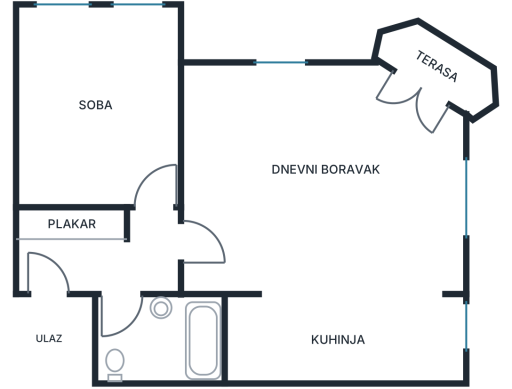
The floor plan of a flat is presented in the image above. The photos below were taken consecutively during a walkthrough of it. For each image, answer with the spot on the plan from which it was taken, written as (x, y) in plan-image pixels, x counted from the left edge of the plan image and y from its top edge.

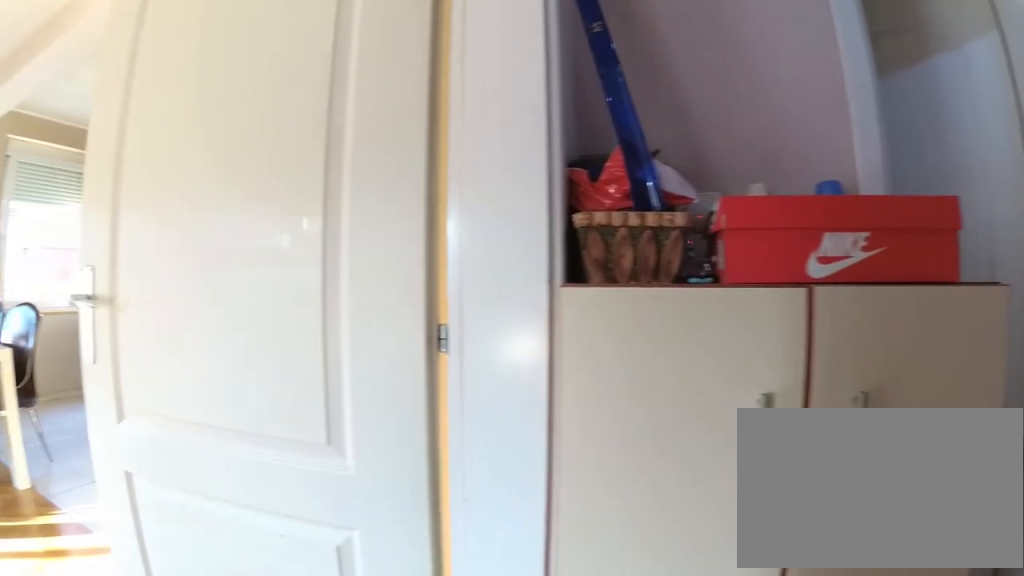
(150, 222)
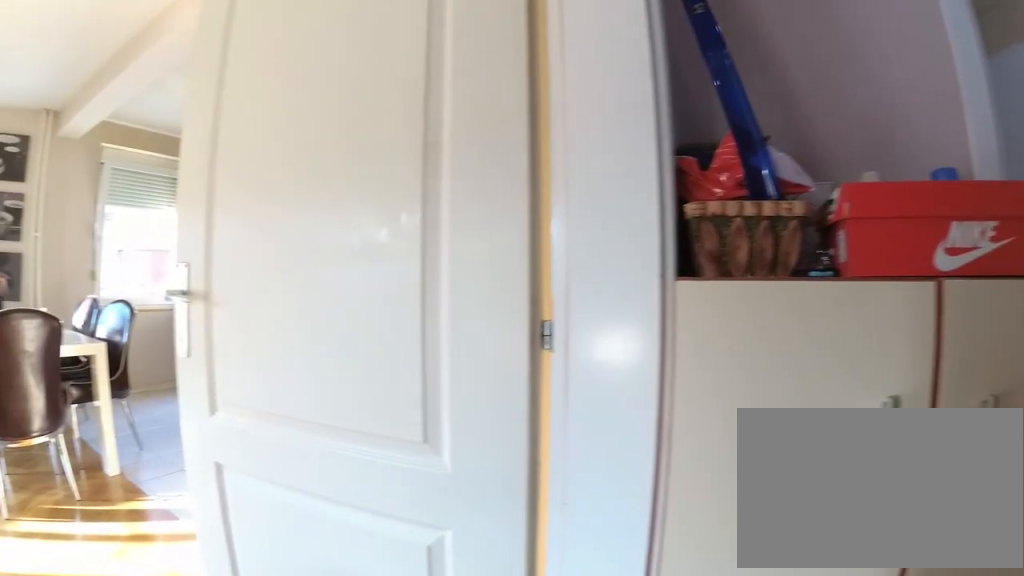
(150, 225)
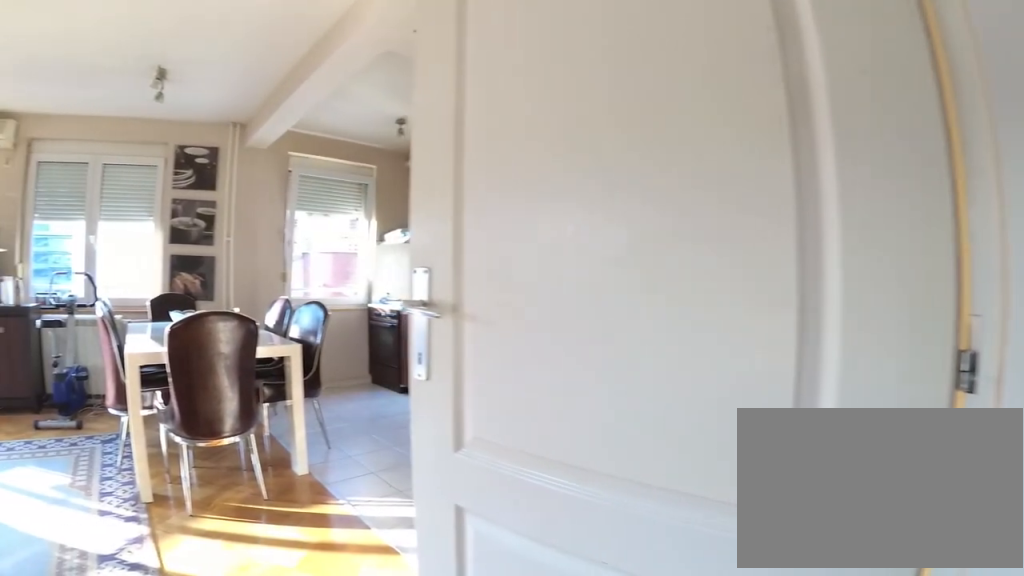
(157, 231)
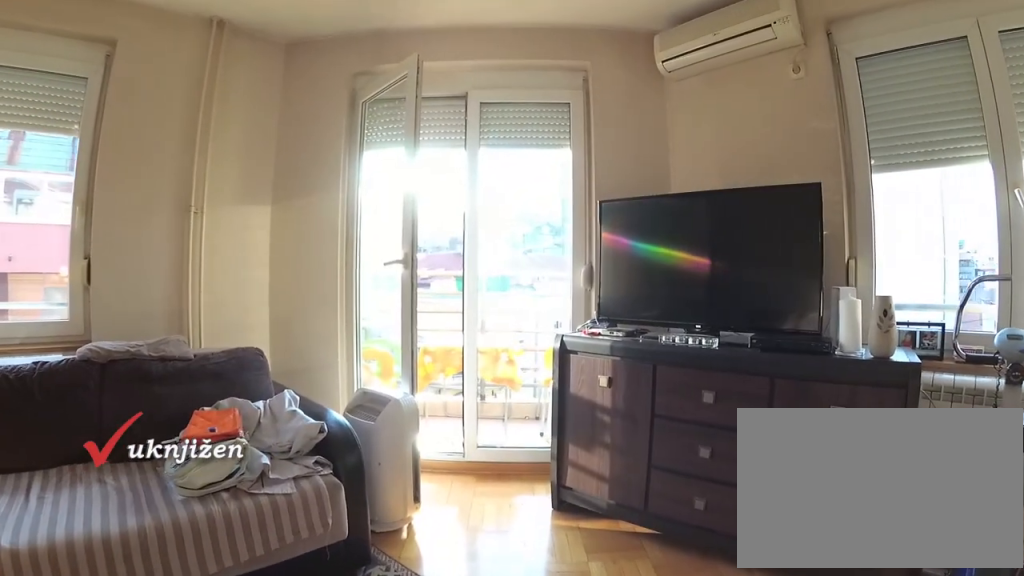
(329, 232)
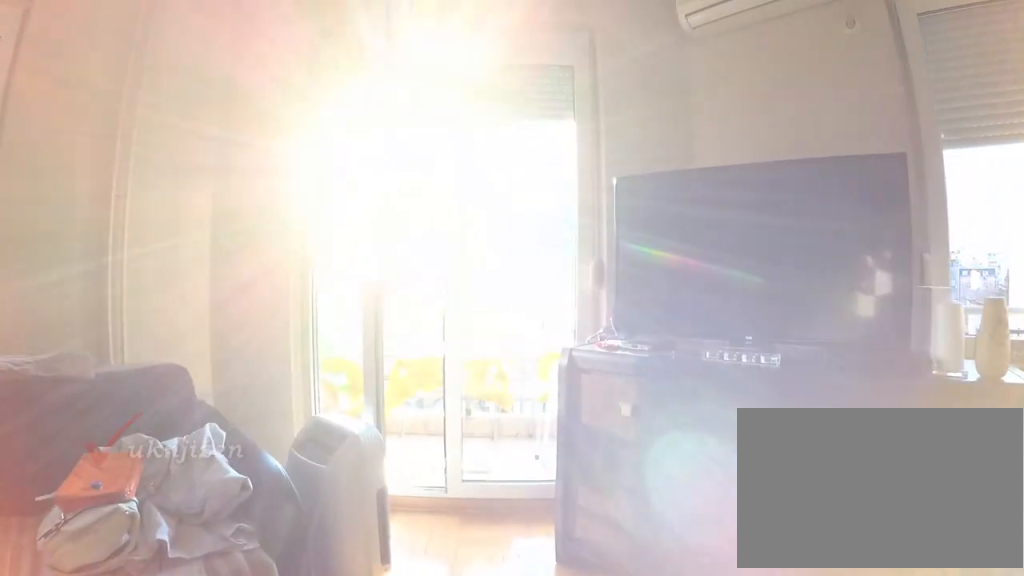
(343, 209)
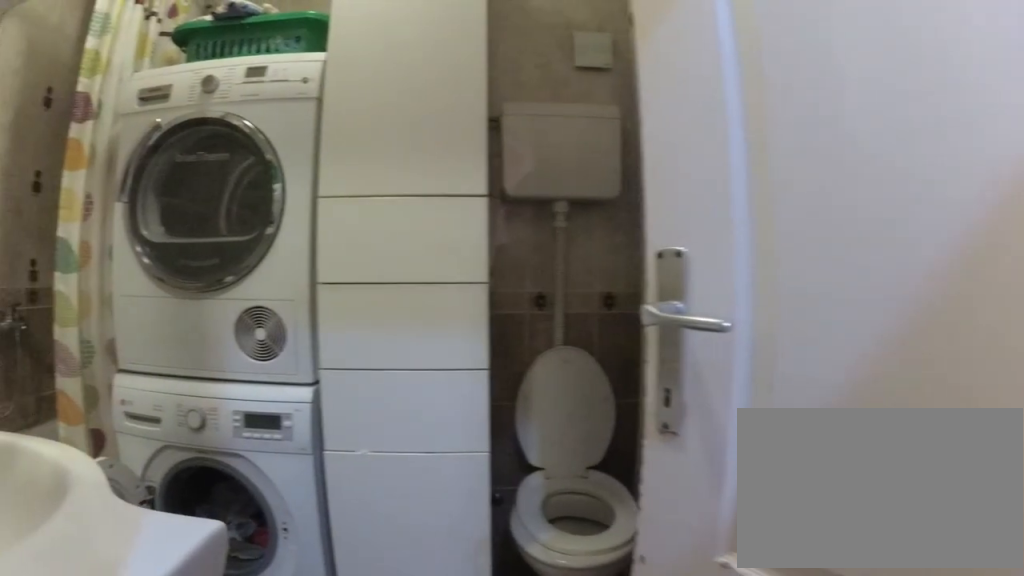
(129, 275)
